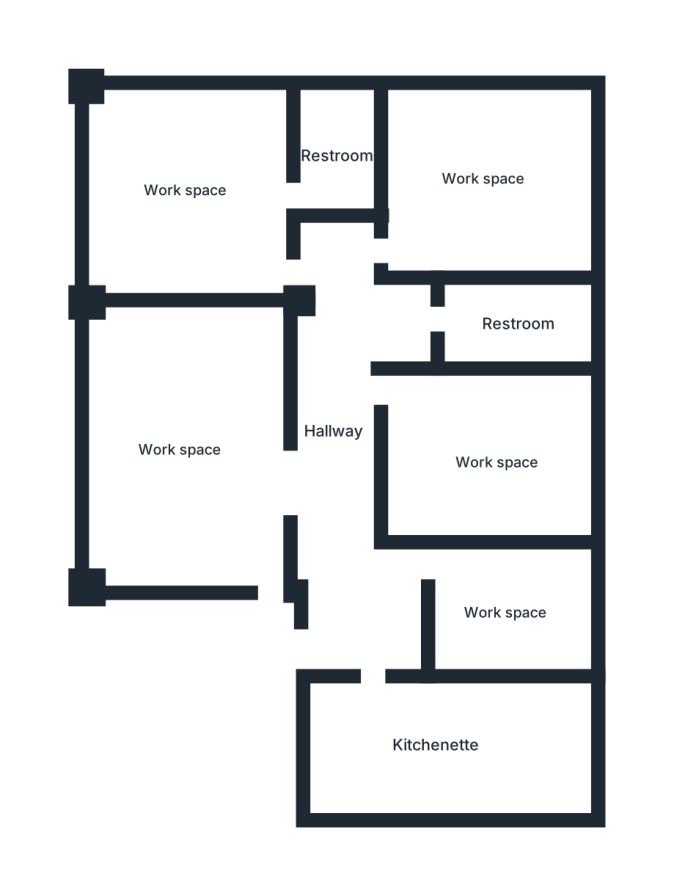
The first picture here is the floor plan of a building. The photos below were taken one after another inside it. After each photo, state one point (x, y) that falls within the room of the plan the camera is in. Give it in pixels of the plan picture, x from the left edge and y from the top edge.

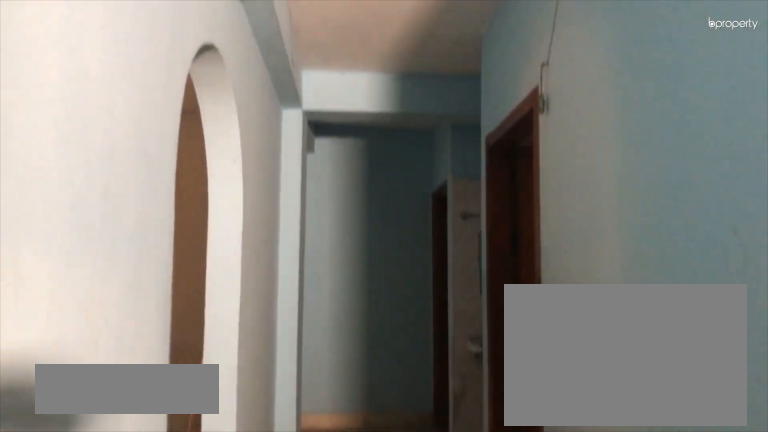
(341, 429)
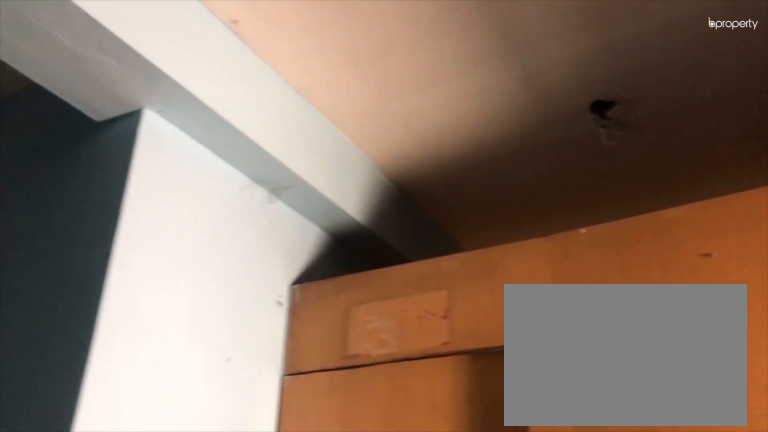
(341, 429)
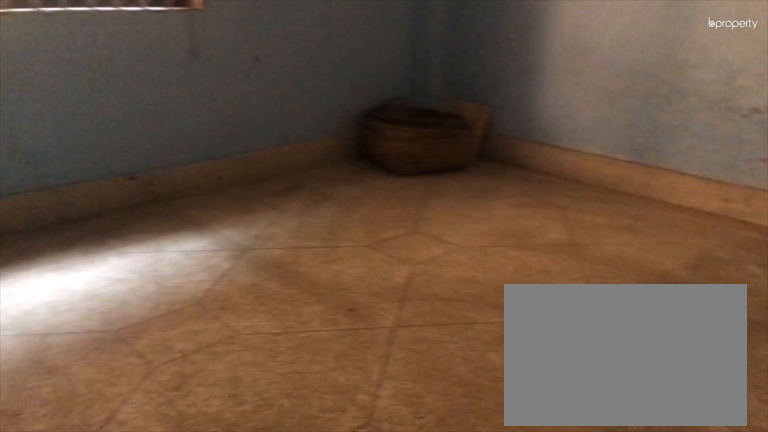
(175, 452)
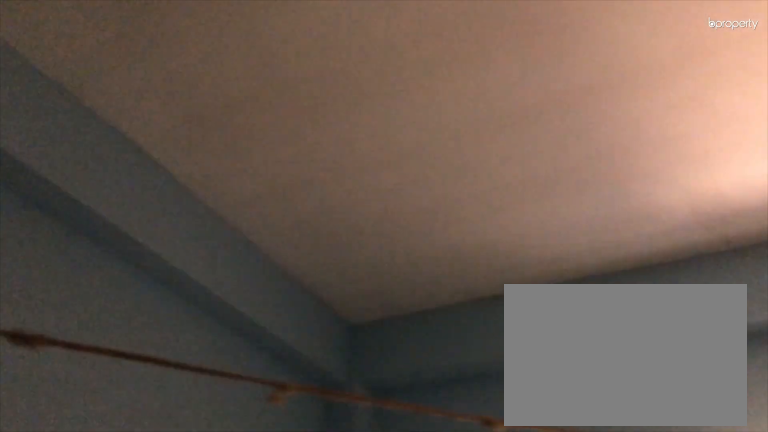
(175, 452)
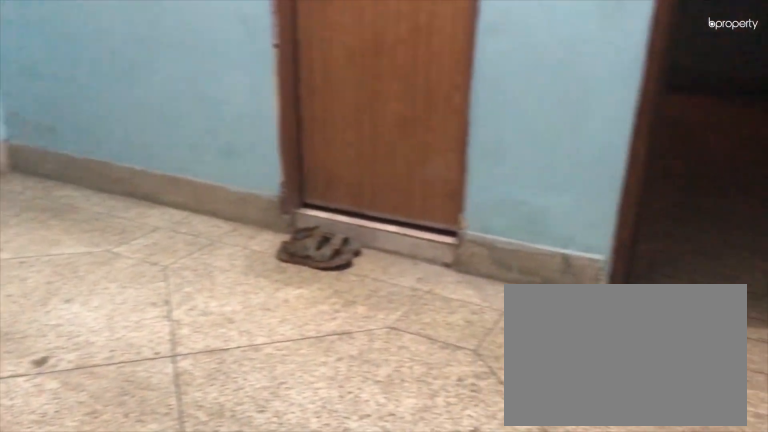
(186, 194)
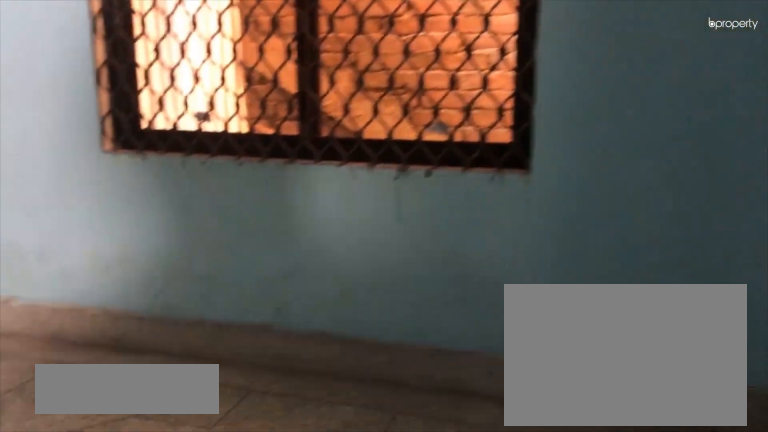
(491, 181)
